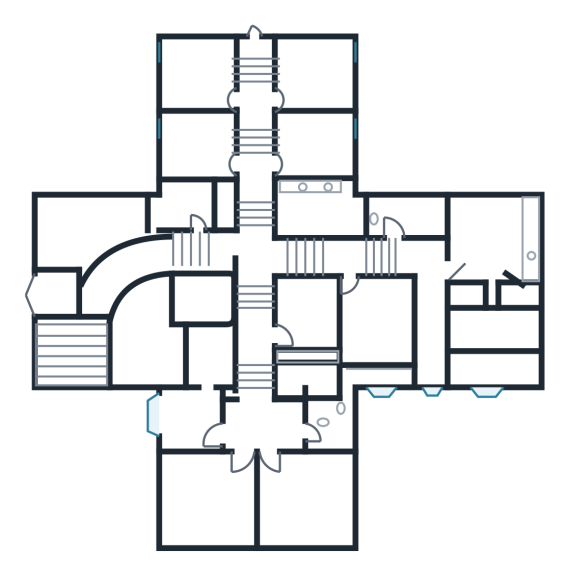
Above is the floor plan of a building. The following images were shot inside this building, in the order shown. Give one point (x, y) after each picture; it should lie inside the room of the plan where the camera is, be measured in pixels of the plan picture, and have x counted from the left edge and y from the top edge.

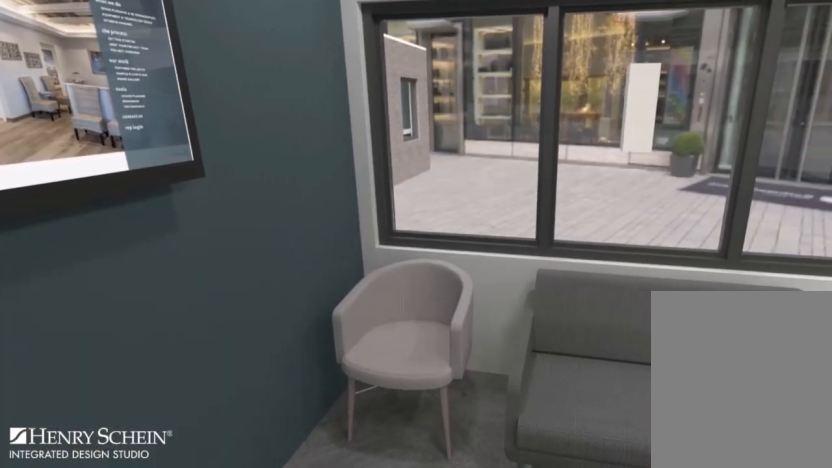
(81, 340)
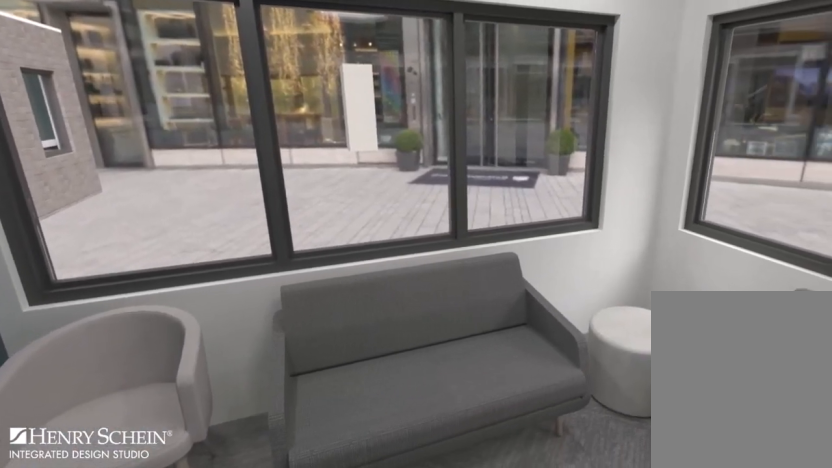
(81, 340)
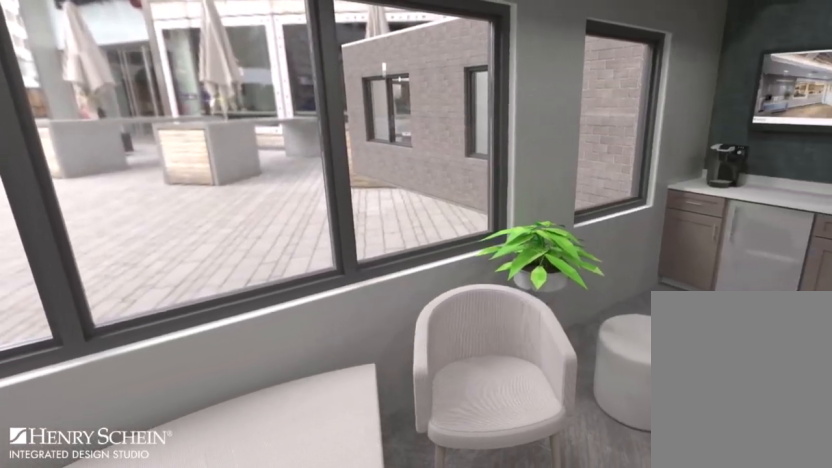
(103, 246)
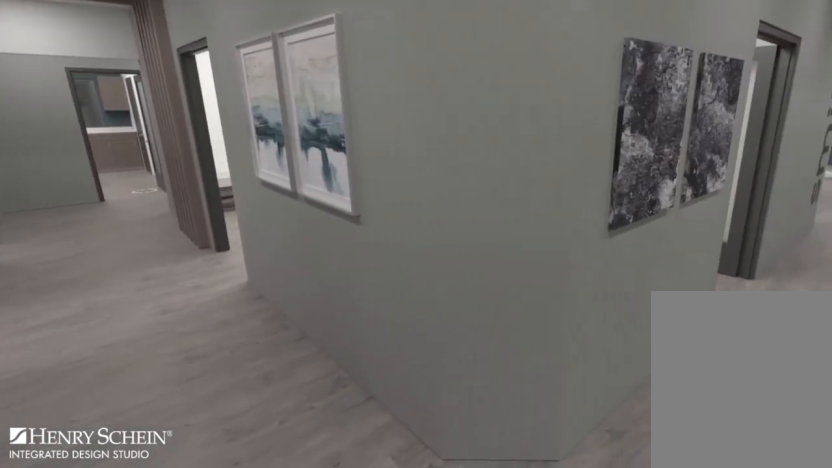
(258, 255)
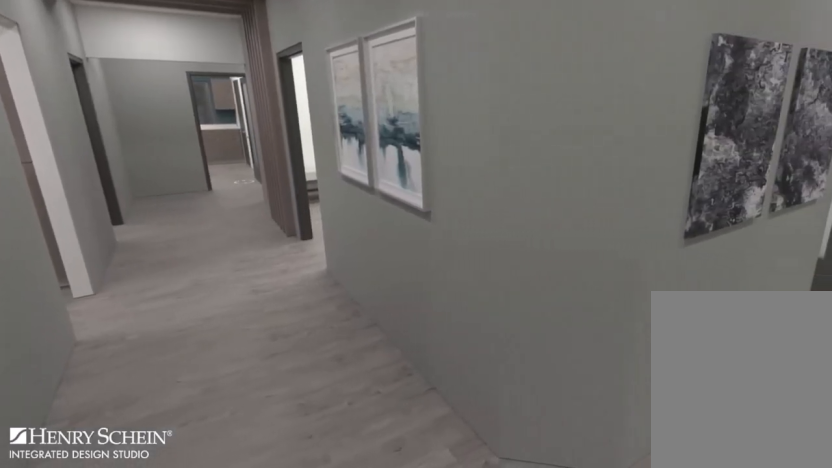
(258, 255)
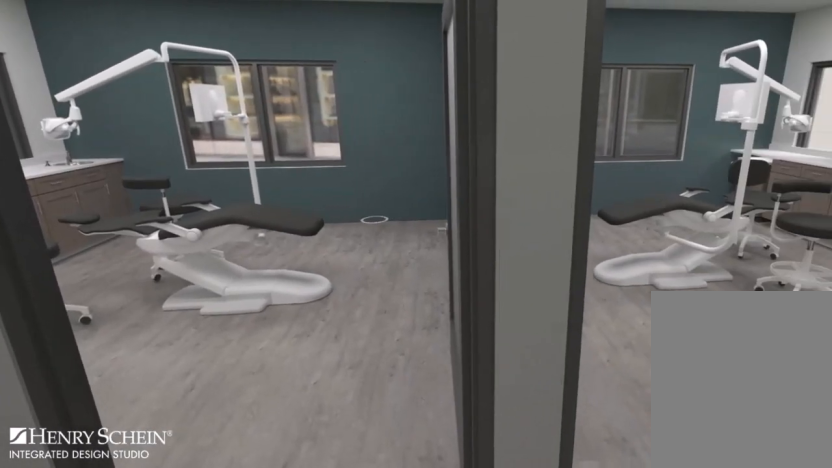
(264, 423)
